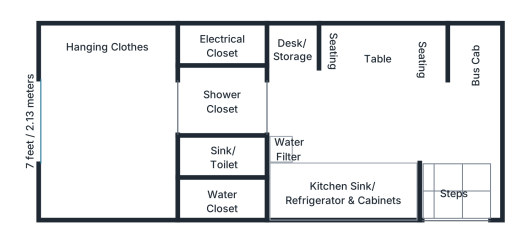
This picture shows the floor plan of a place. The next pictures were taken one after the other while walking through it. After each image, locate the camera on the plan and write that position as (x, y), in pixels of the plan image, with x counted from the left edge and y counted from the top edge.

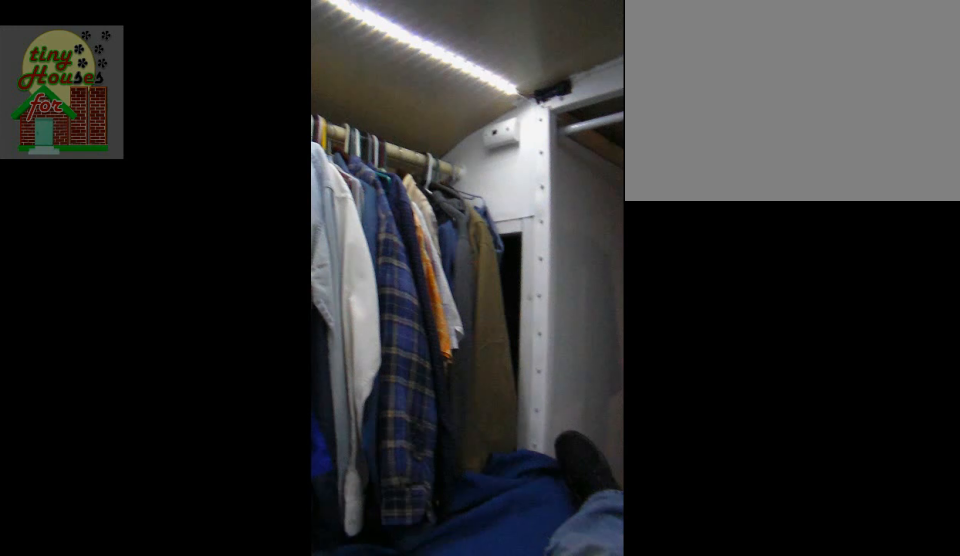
(90, 144)
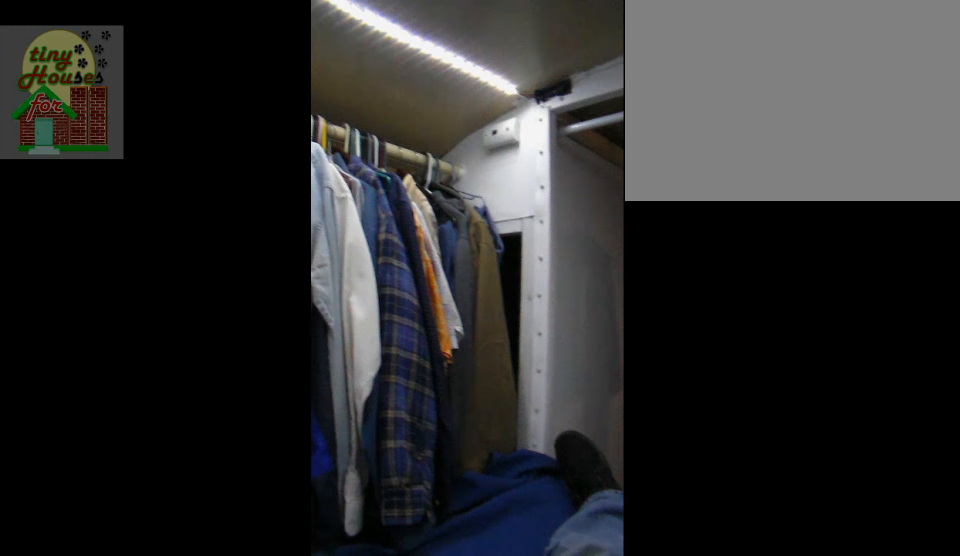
(91, 152)
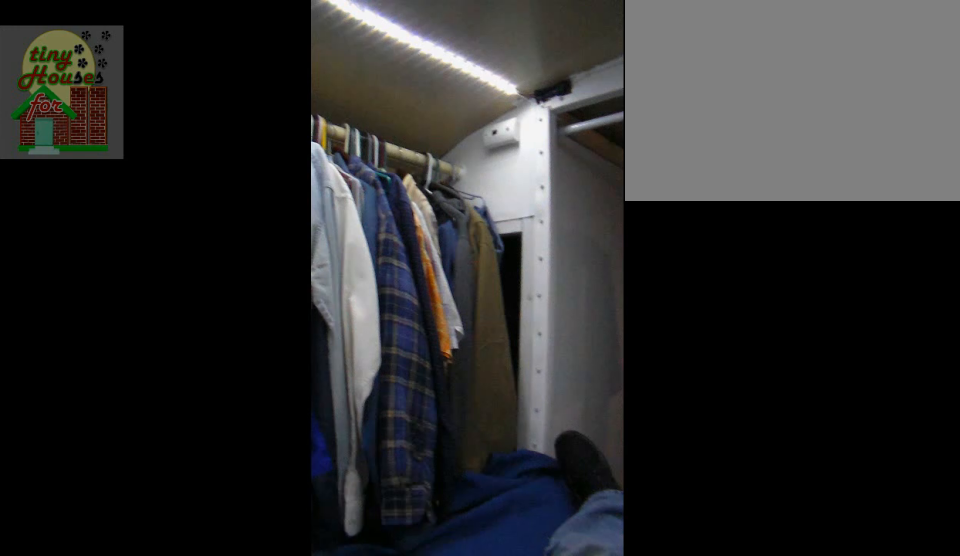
(91, 152)
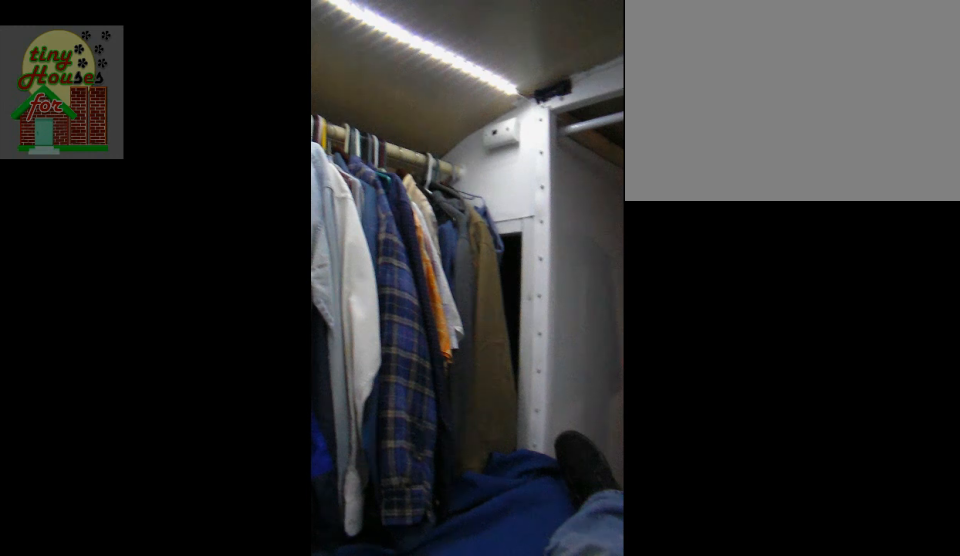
(91, 142)
